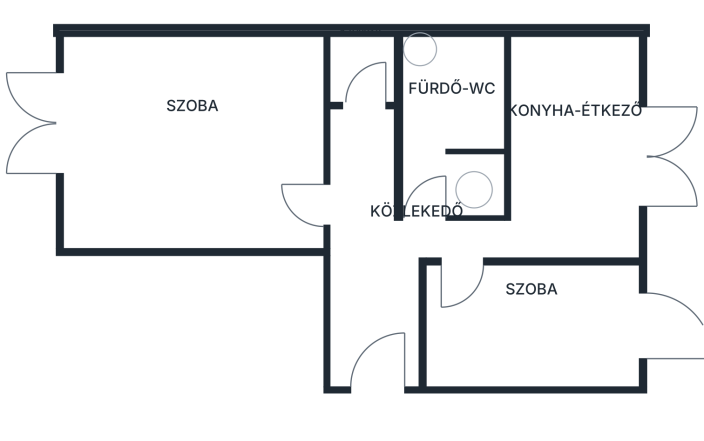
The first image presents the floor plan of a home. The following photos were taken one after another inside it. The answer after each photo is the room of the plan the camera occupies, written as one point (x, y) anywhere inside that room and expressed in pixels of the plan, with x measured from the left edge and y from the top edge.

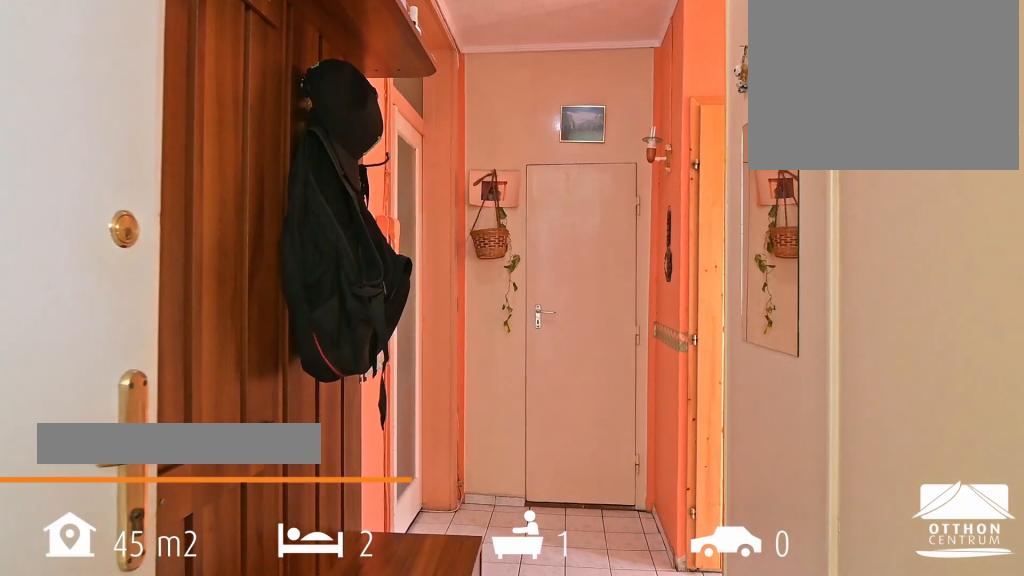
(365, 231)
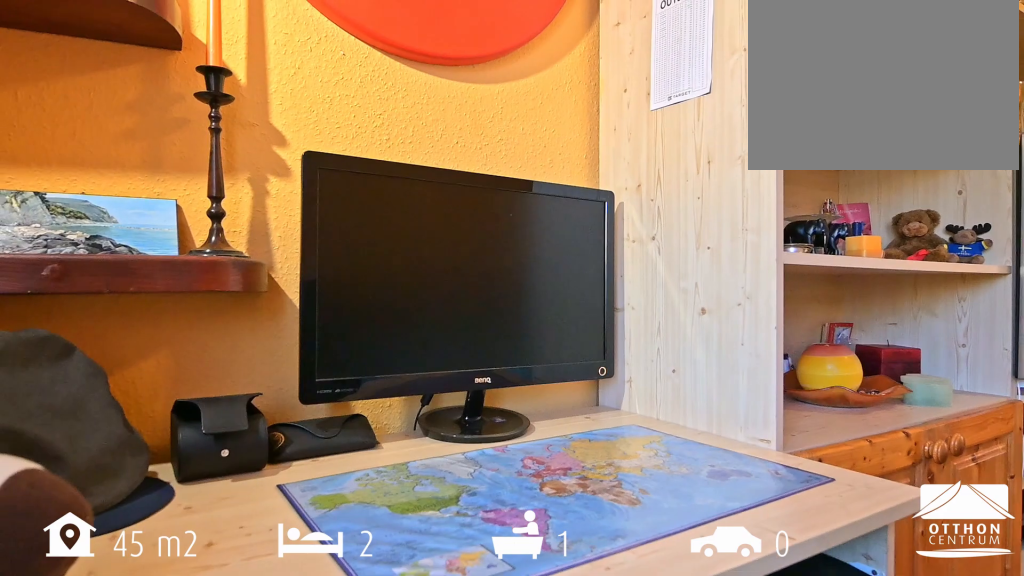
(201, 143)
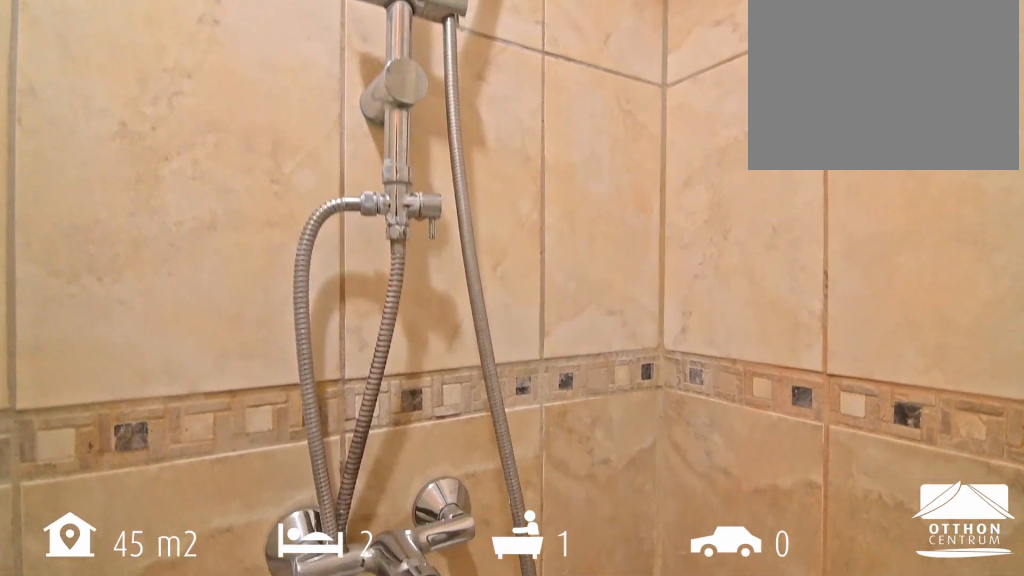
(449, 131)
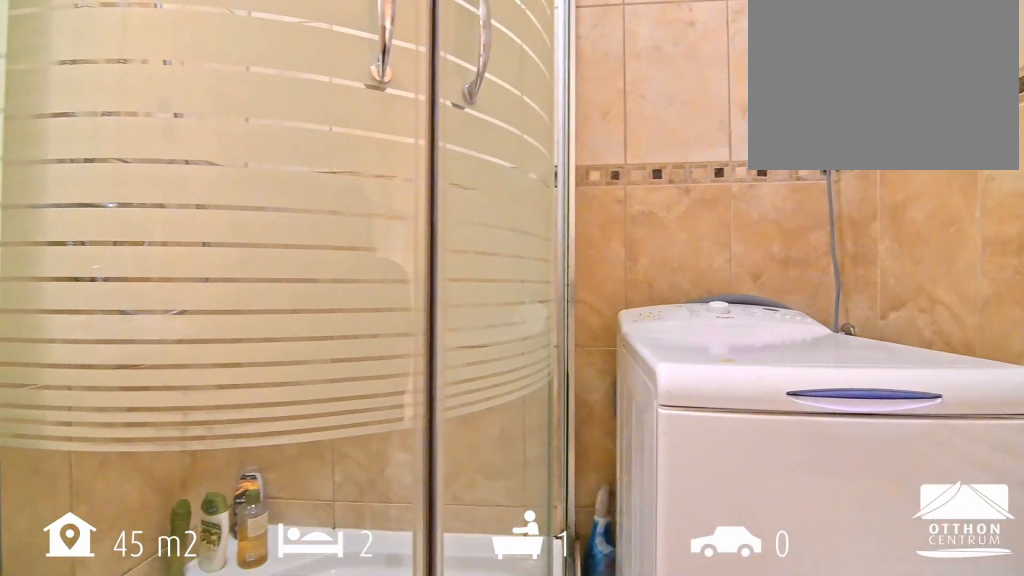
(449, 131)
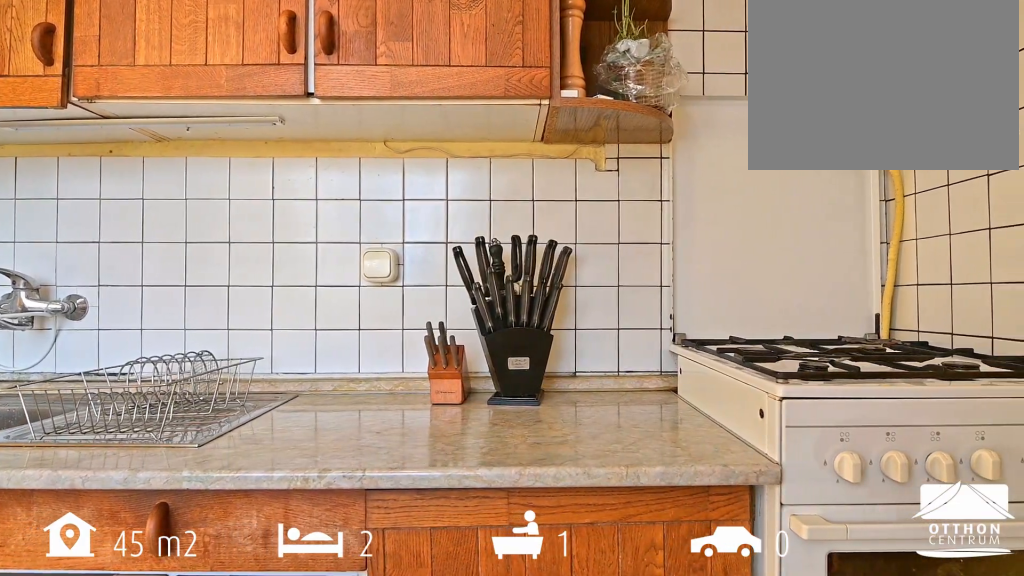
(569, 155)
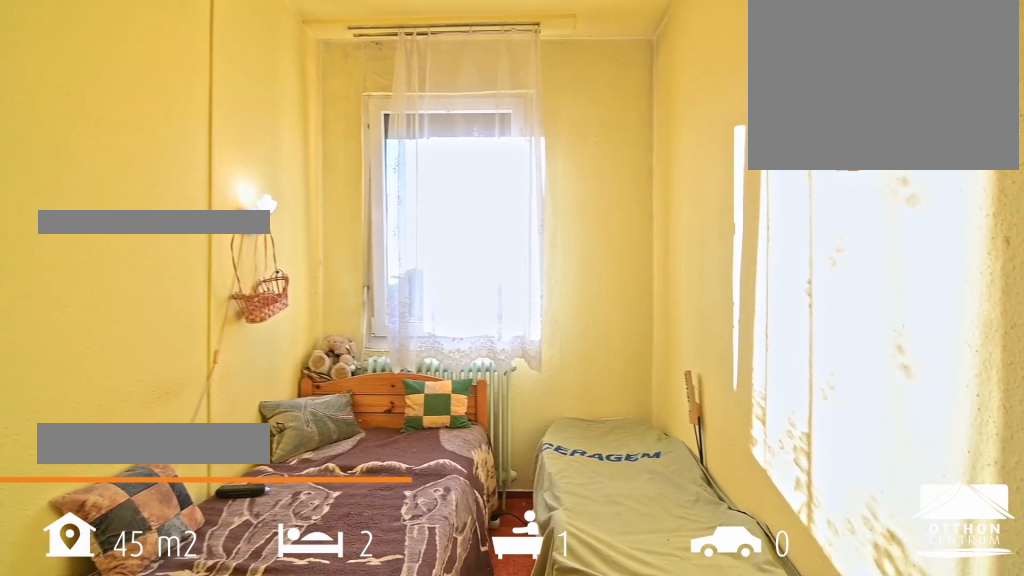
(521, 326)
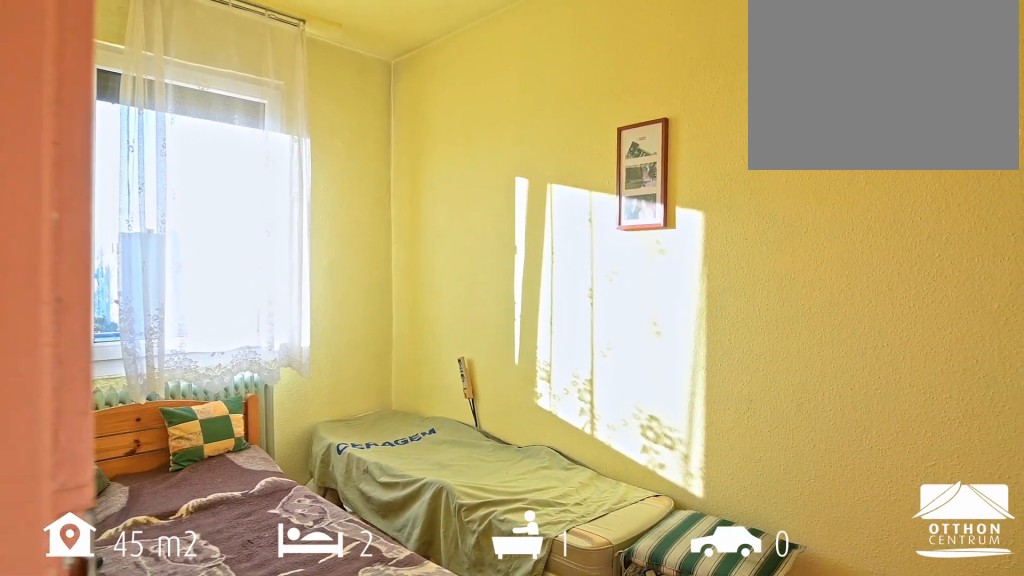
(521, 326)
